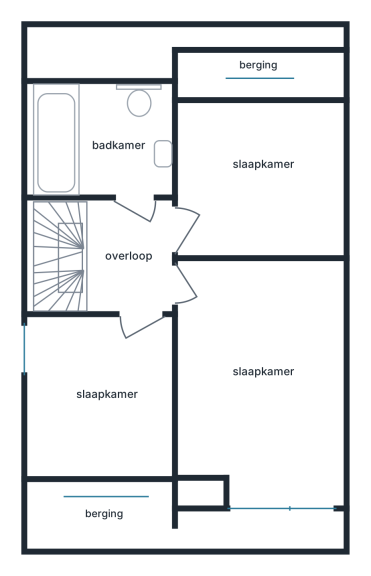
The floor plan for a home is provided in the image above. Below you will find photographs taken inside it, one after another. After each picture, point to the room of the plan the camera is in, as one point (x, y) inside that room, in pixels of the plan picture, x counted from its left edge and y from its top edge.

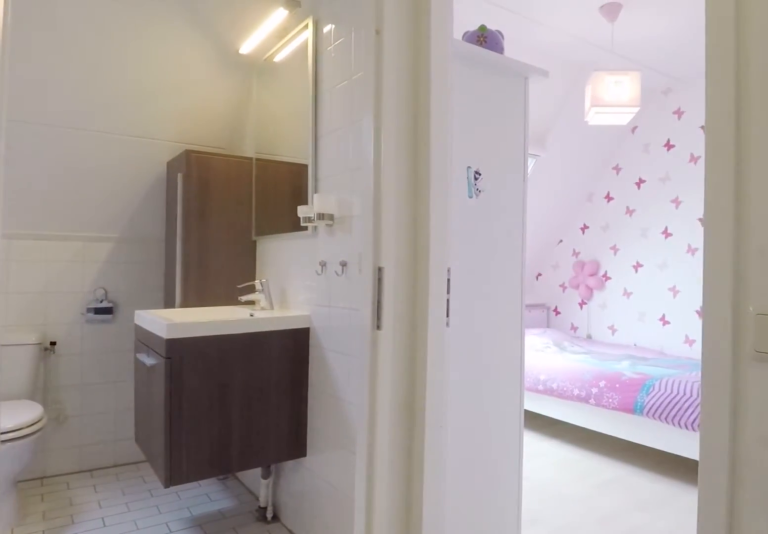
(129, 256)
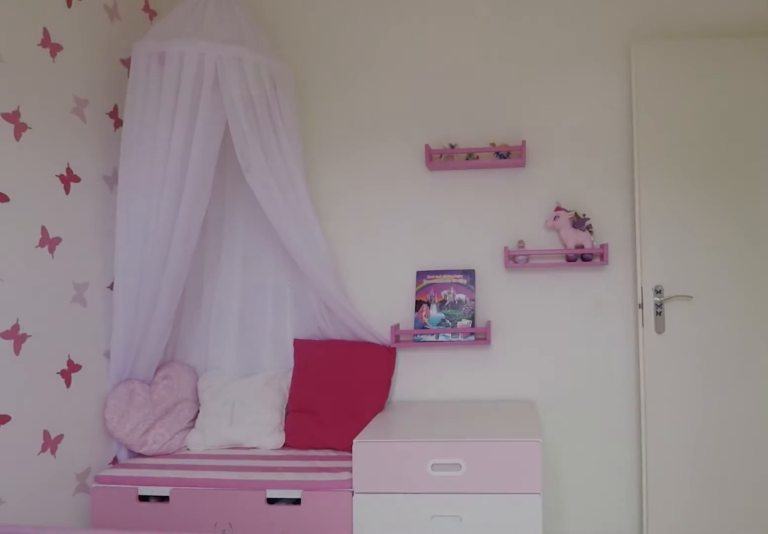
(258, 176)
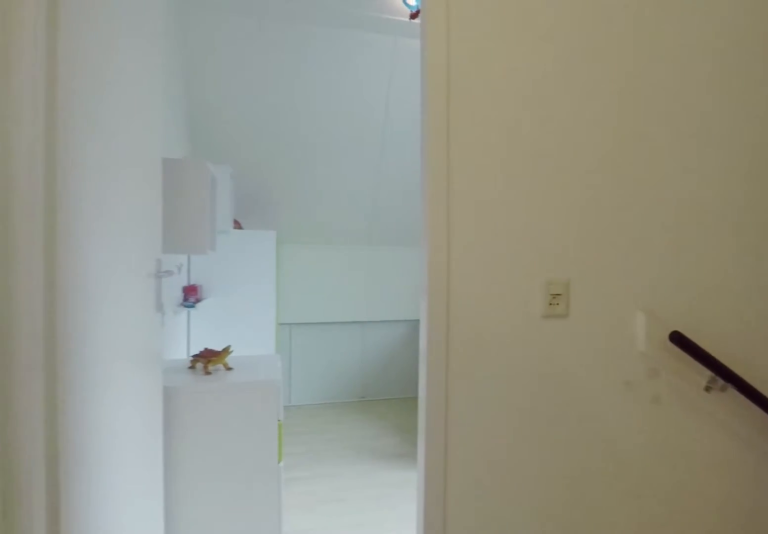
(129, 256)
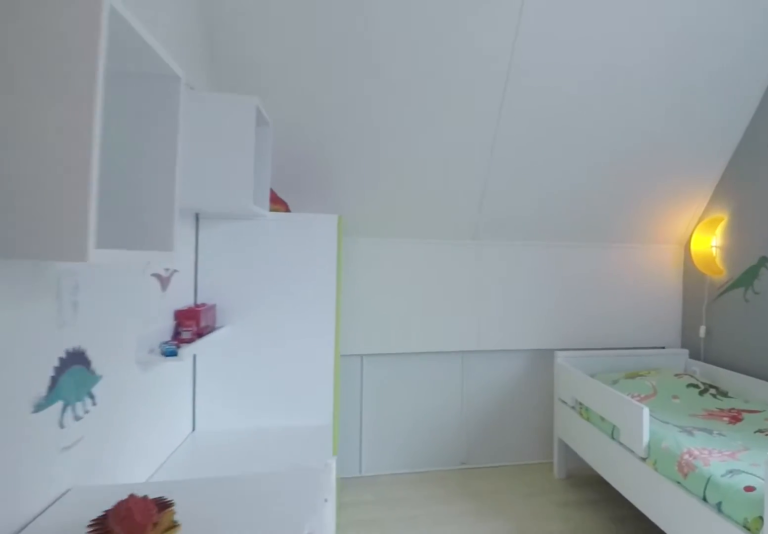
(103, 398)
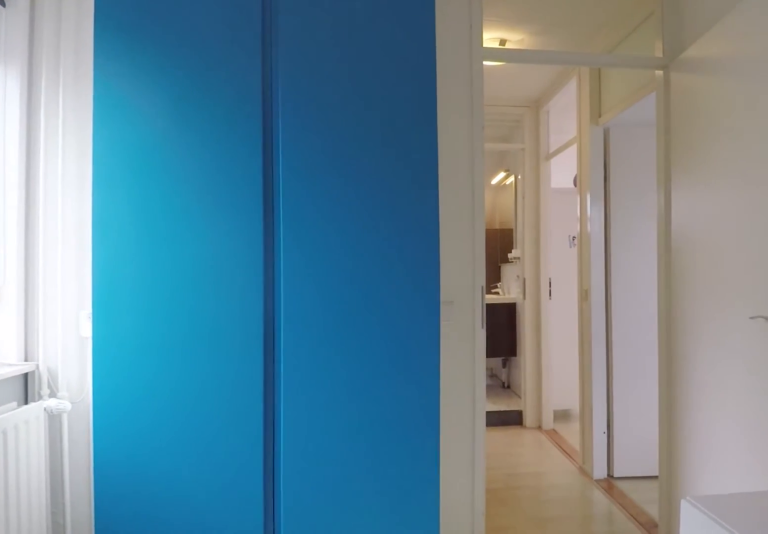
(103, 398)
